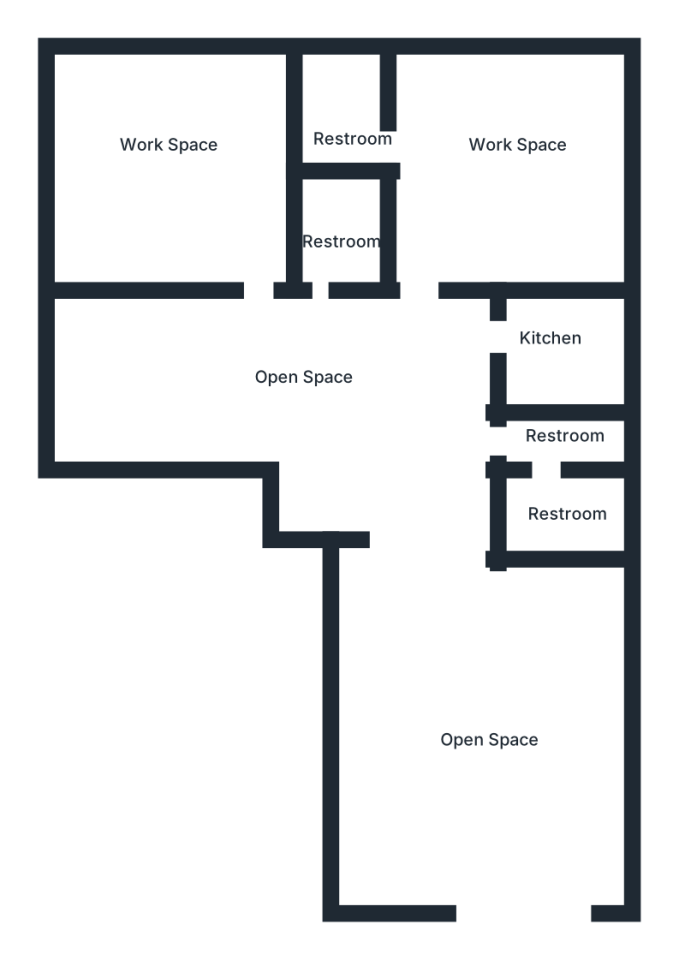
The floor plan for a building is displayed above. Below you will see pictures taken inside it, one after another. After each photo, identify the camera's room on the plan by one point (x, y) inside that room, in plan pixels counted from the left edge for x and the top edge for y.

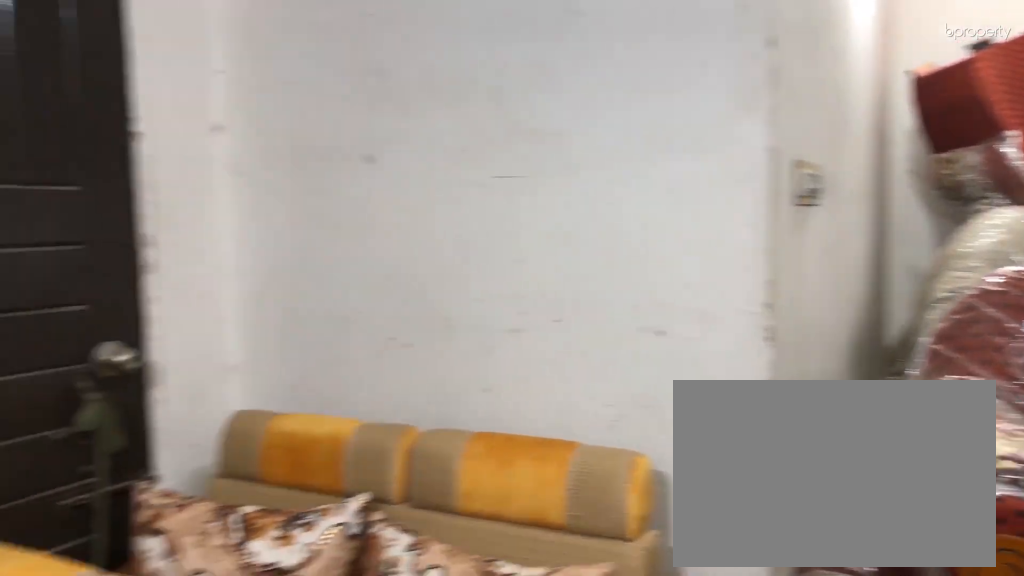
(400, 433)
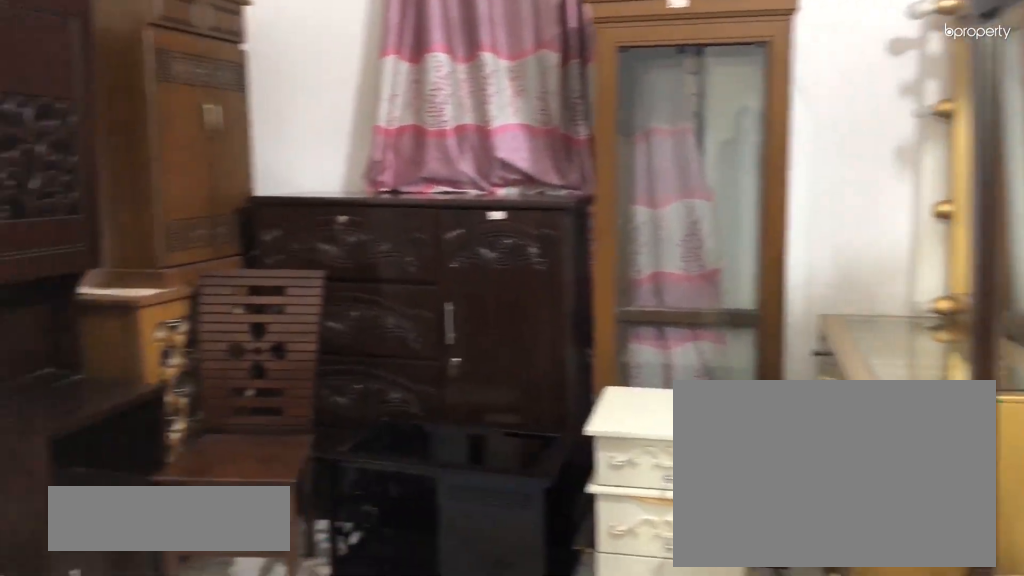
(185, 174)
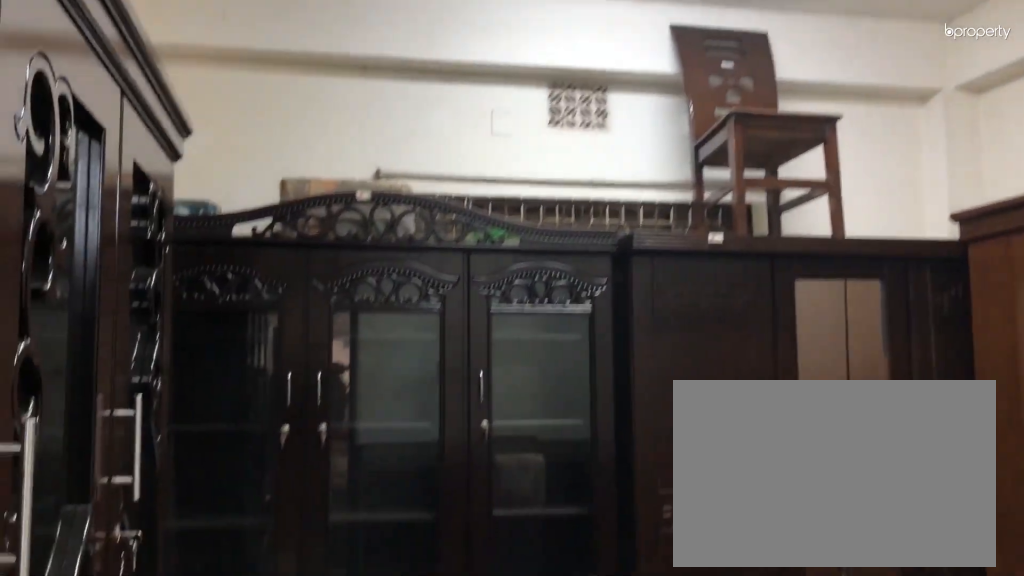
(485, 149)
